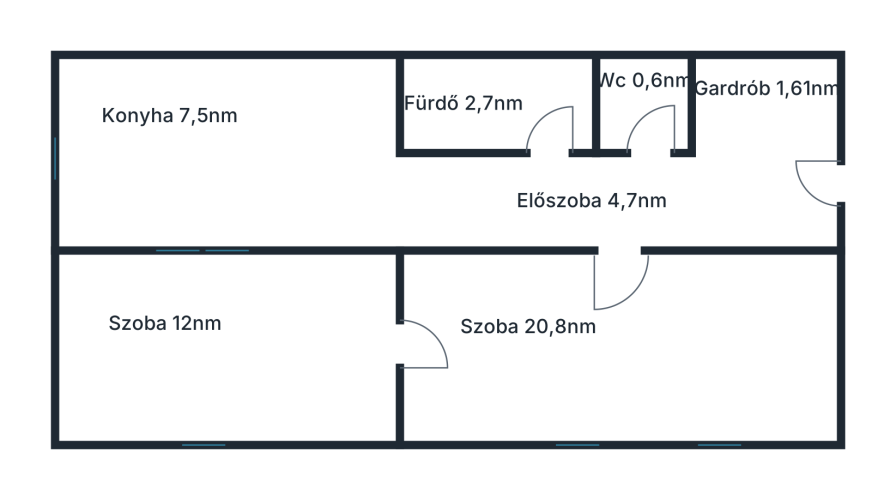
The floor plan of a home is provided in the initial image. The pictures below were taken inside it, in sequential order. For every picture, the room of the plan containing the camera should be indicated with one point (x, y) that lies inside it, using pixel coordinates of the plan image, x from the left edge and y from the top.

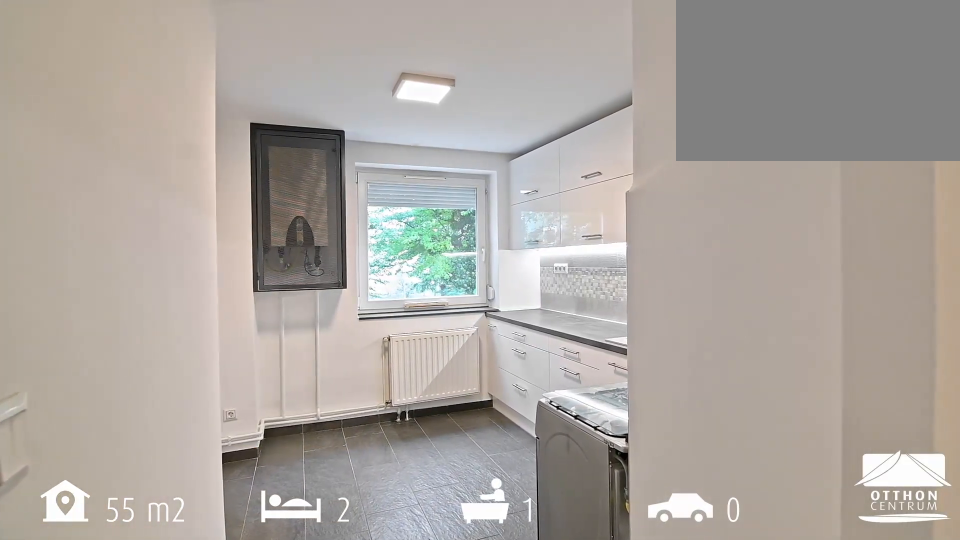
(224, 159)
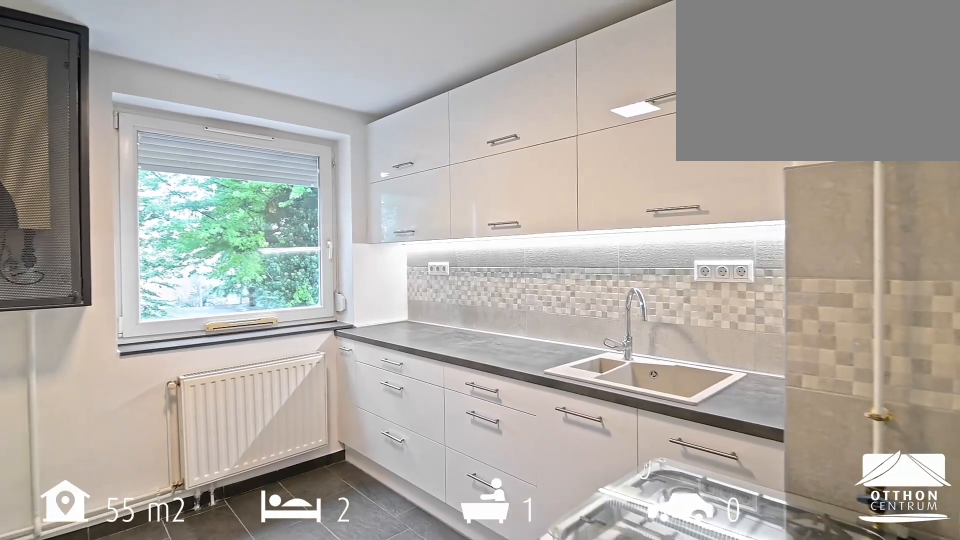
(224, 159)
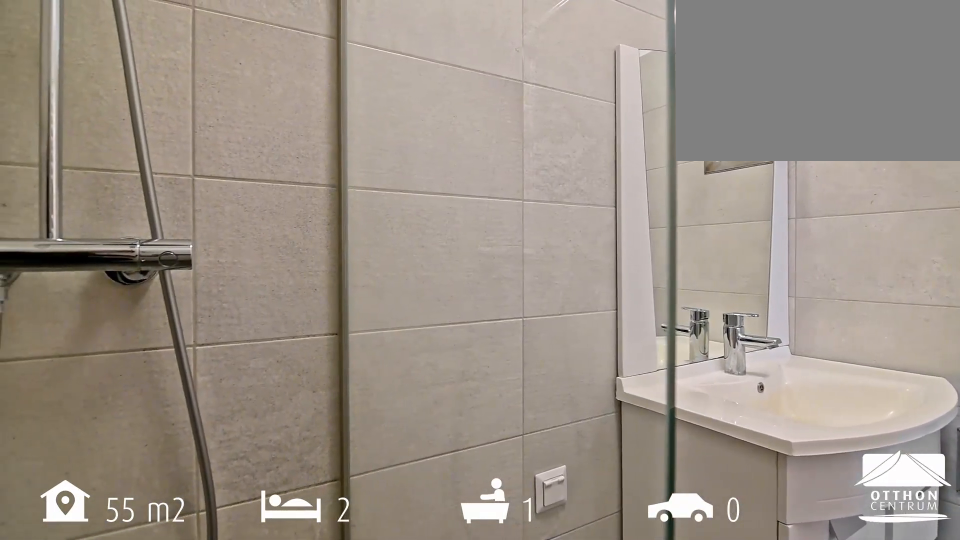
(498, 104)
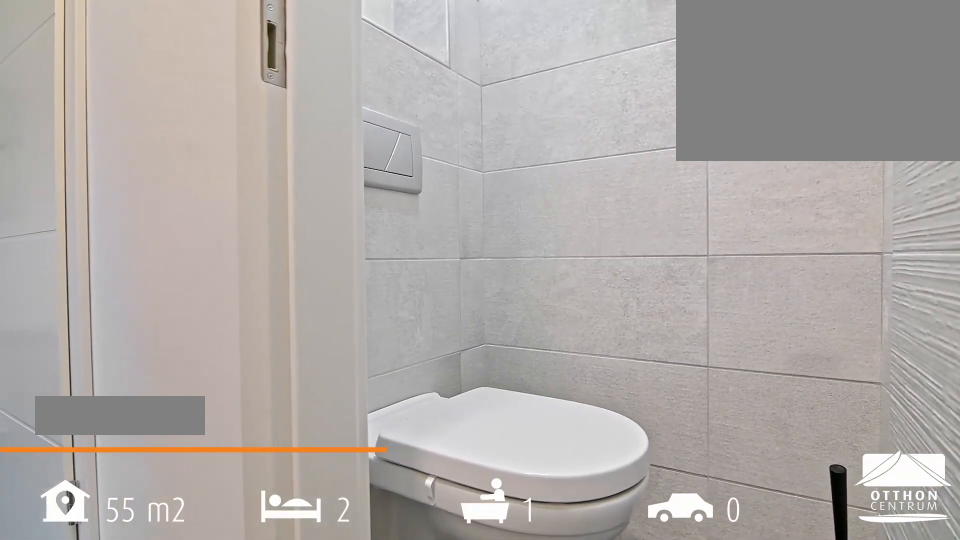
(645, 104)
